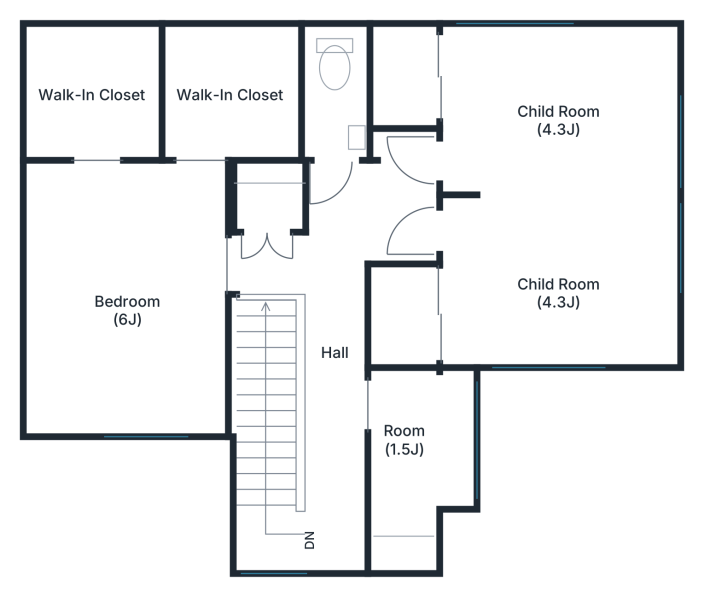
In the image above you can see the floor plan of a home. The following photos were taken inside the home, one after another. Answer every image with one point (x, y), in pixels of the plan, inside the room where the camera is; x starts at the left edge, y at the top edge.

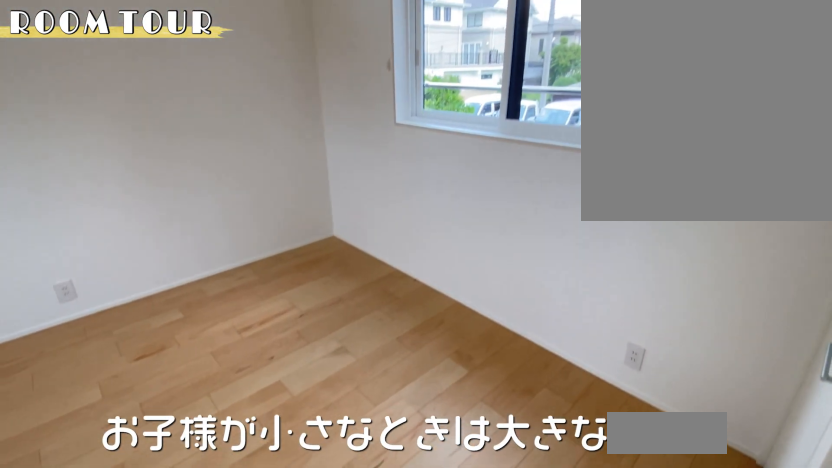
(545, 204)
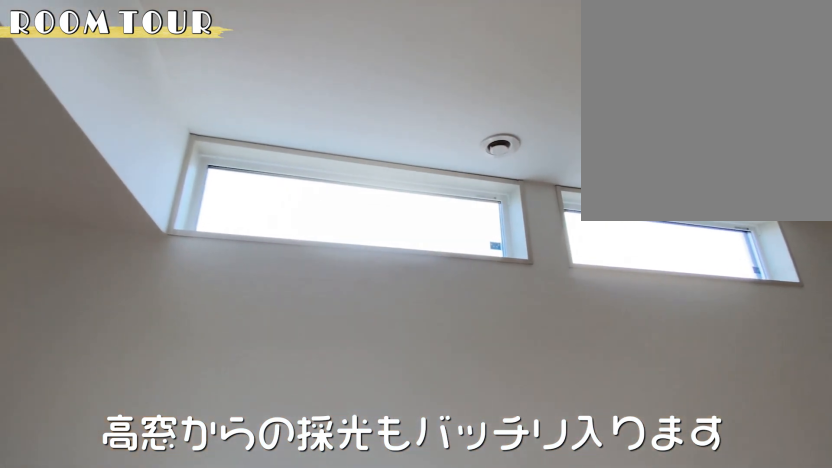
(545, 204)
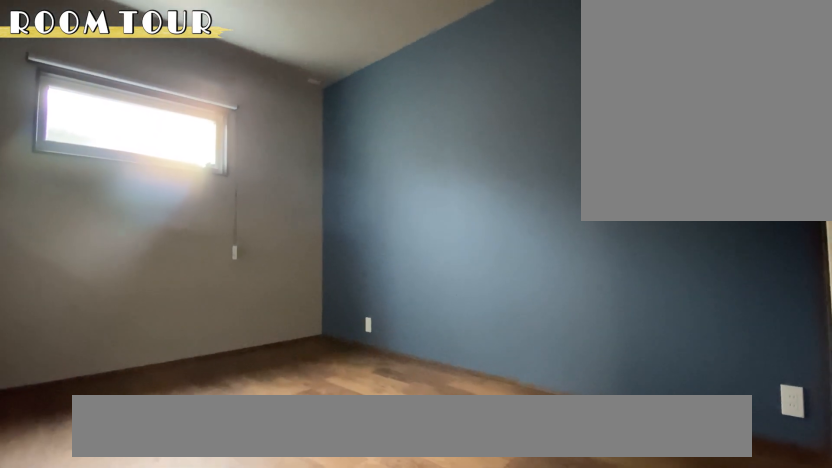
(136, 304)
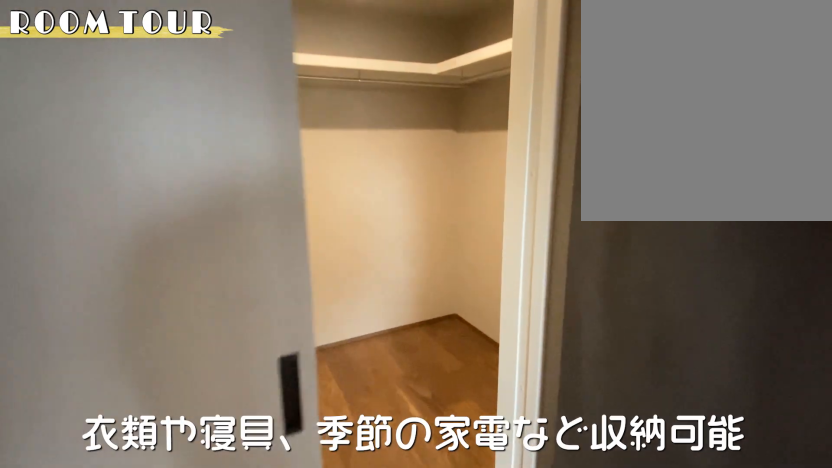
(217, 111)
